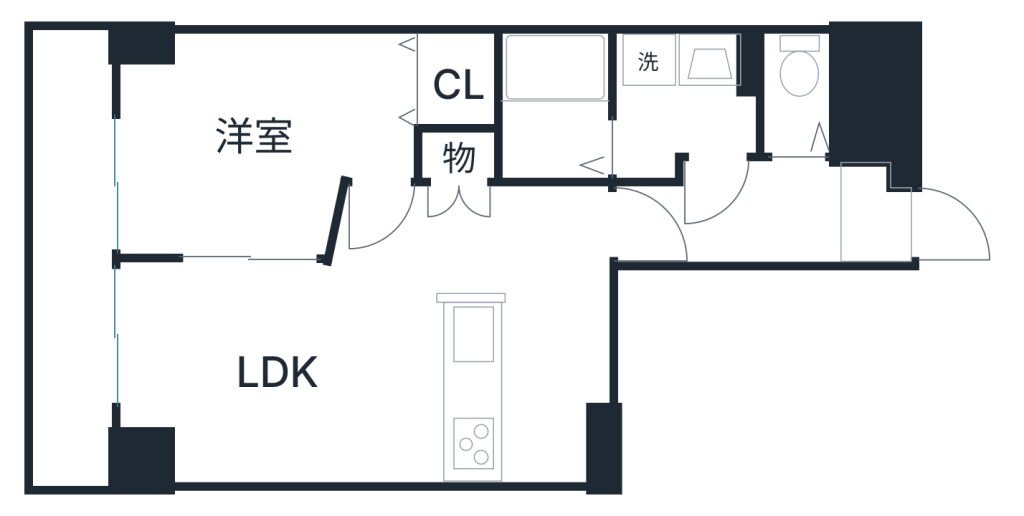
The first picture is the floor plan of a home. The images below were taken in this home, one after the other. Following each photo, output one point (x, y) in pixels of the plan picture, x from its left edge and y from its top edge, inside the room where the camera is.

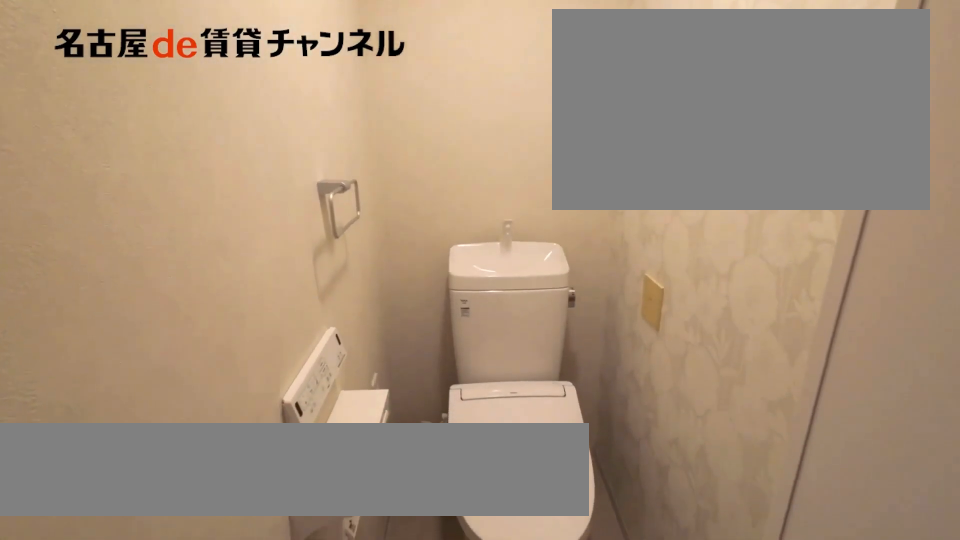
(798, 98)
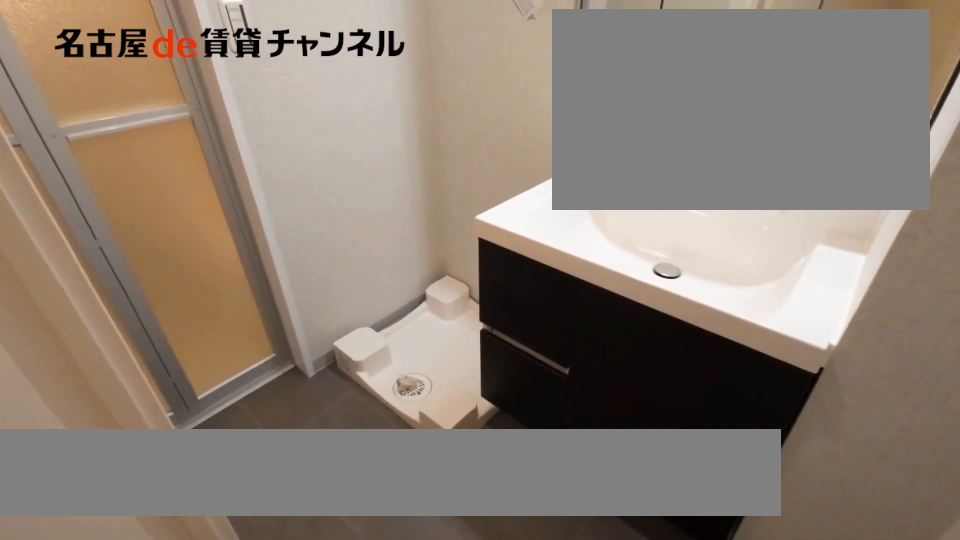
(685, 100)
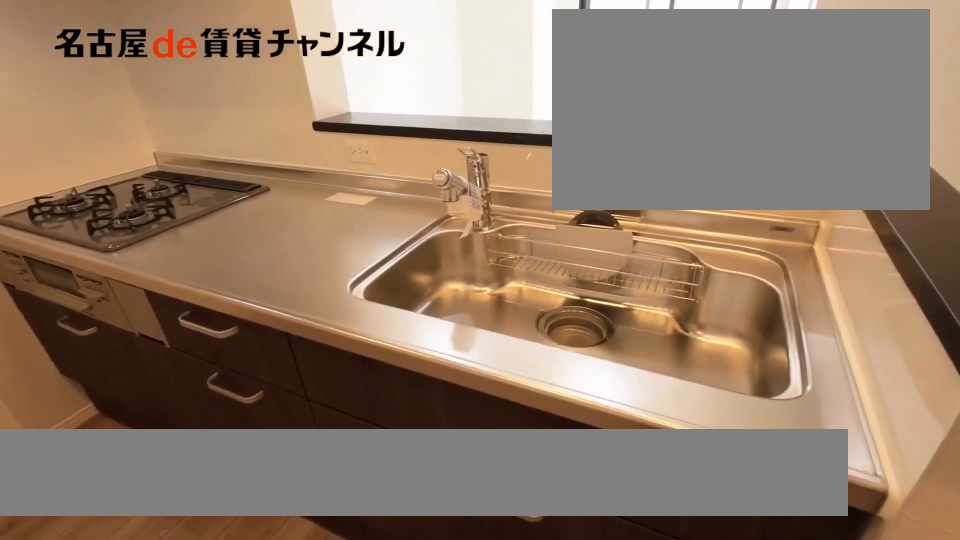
(524, 394)
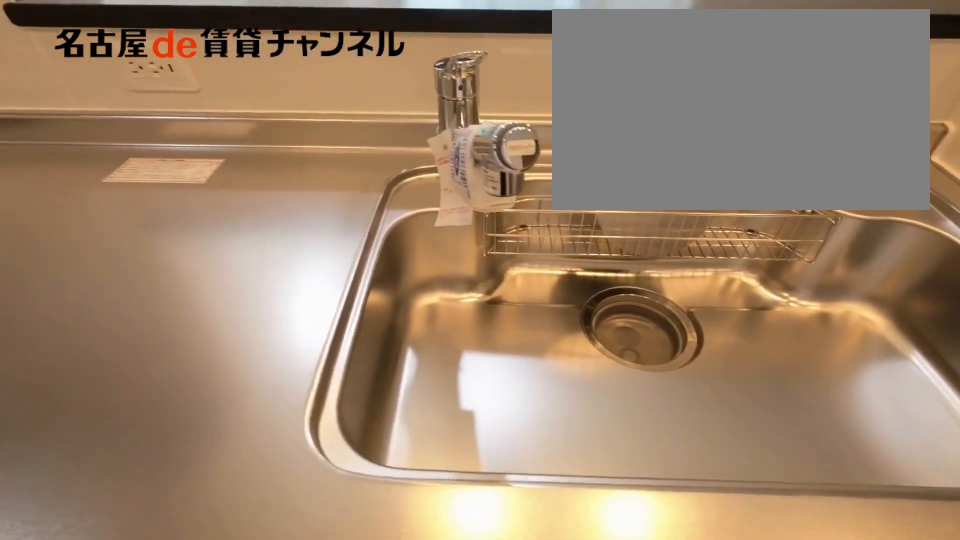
(524, 394)
